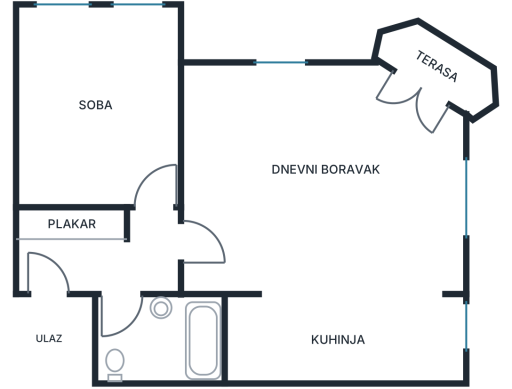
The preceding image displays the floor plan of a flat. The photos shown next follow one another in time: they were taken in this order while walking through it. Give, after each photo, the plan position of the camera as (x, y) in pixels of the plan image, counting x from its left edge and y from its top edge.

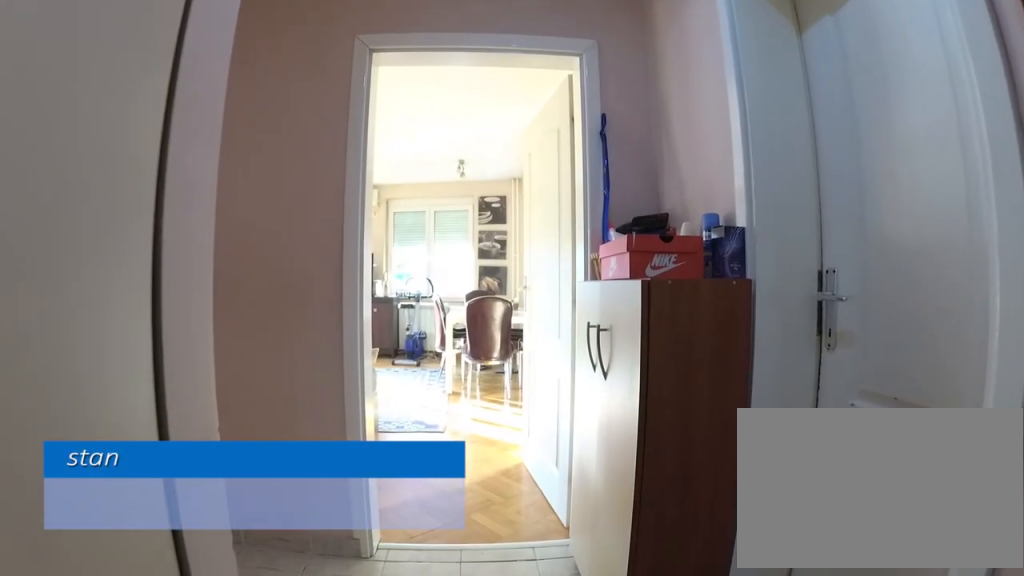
(76, 260)
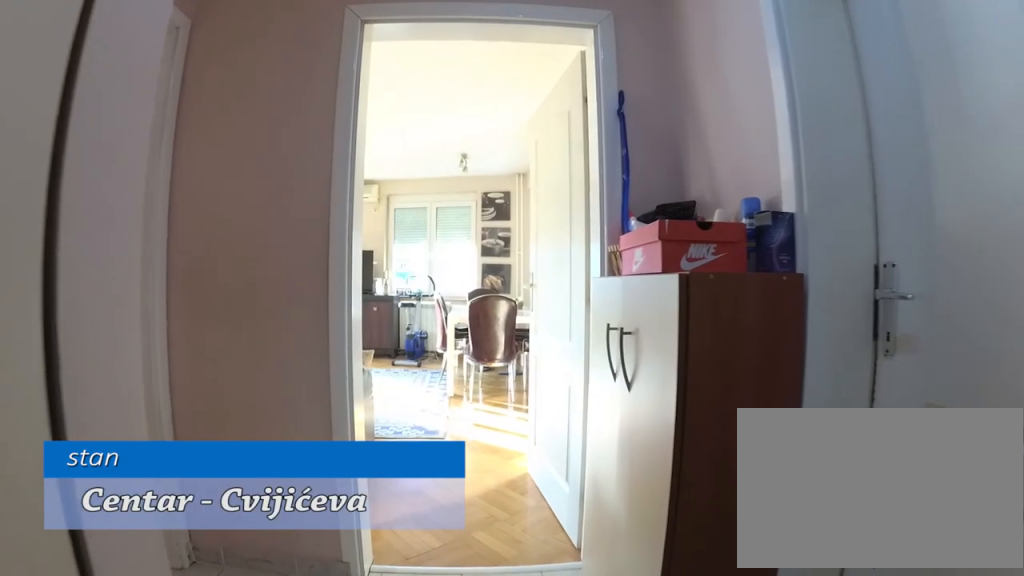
(91, 260)
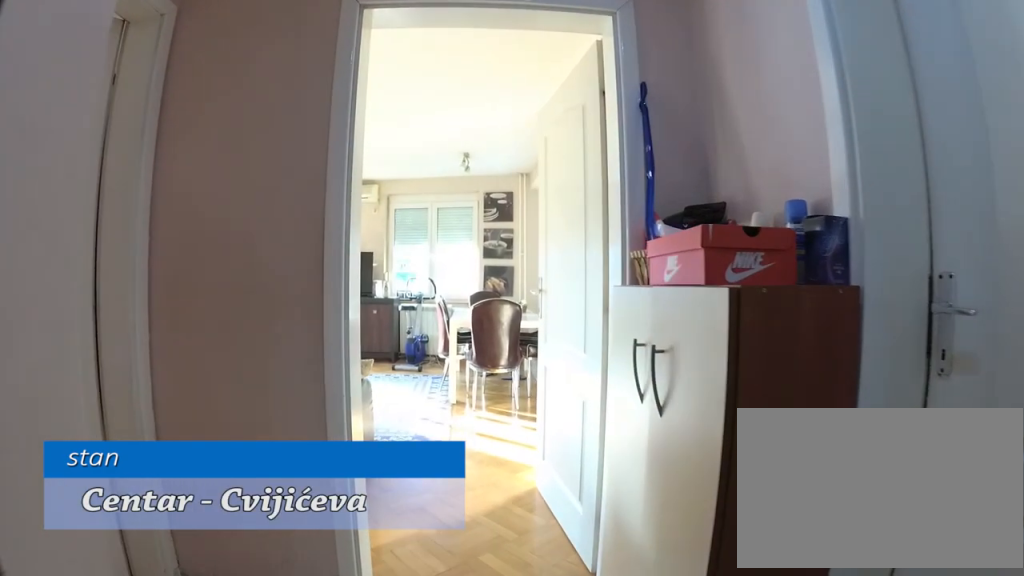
(99, 261)
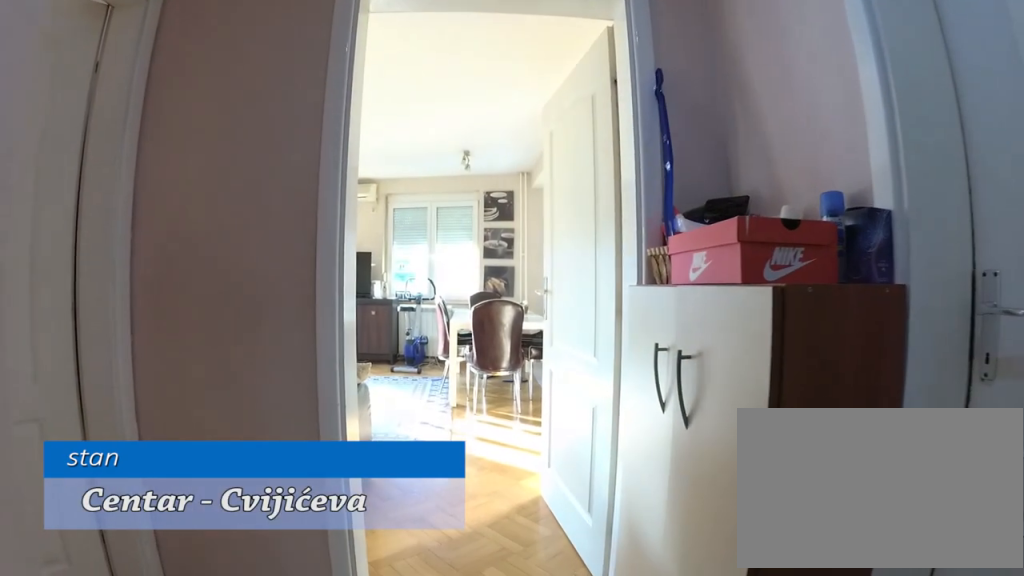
(106, 261)
